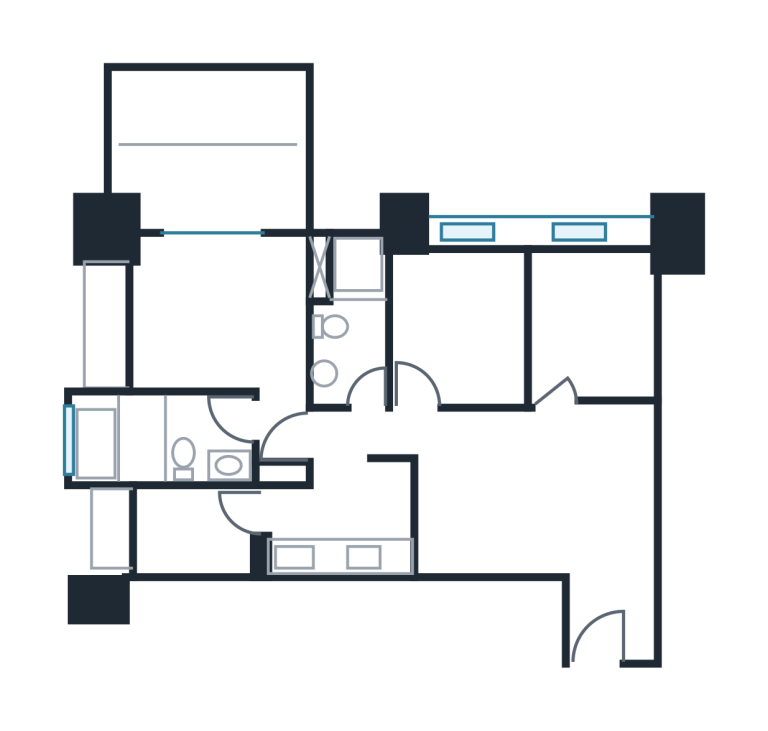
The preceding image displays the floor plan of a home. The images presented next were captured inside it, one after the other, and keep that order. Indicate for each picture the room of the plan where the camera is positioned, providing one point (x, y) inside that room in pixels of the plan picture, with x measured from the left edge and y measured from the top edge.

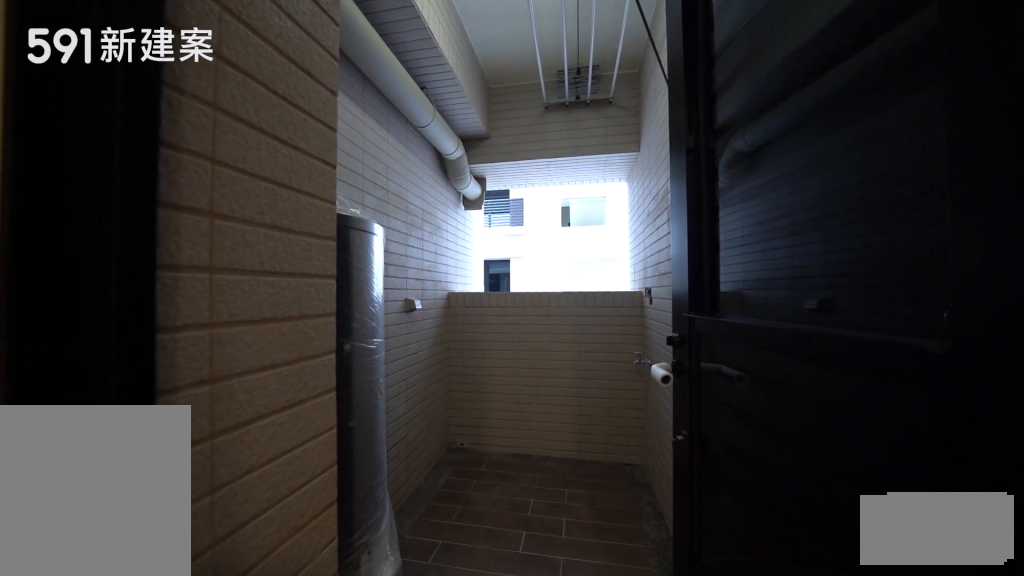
(196, 533)
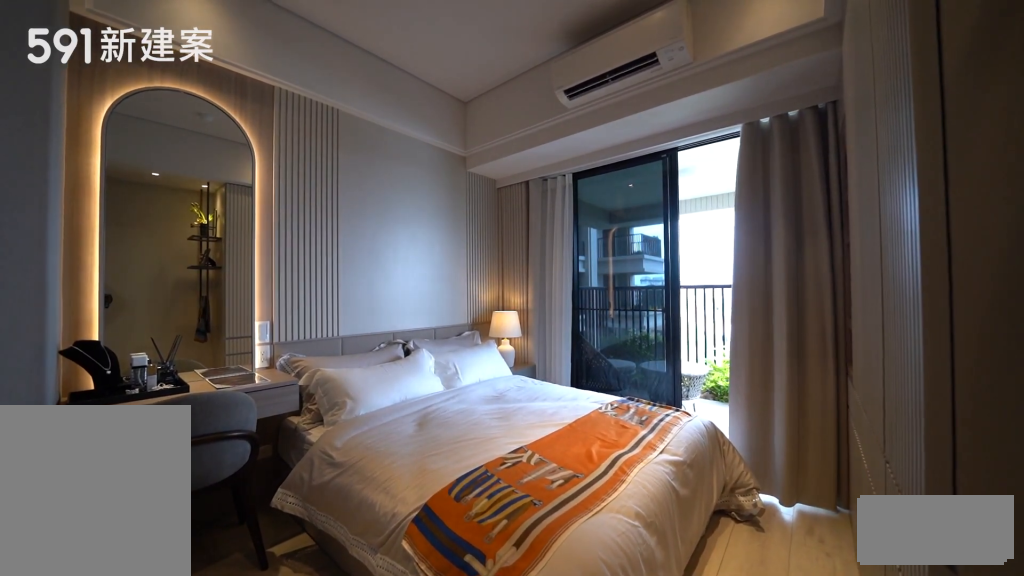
(220, 320)
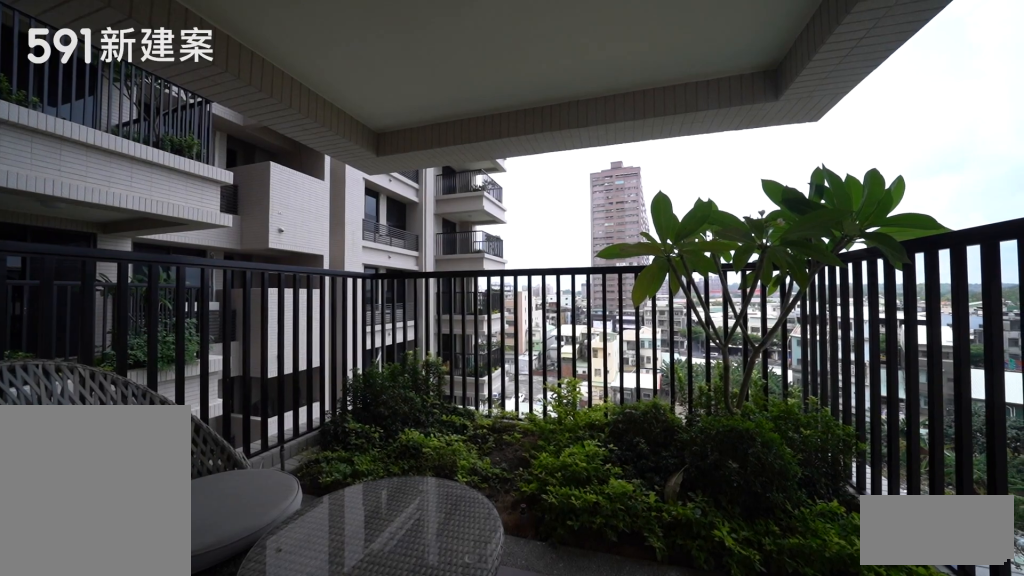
(209, 152)
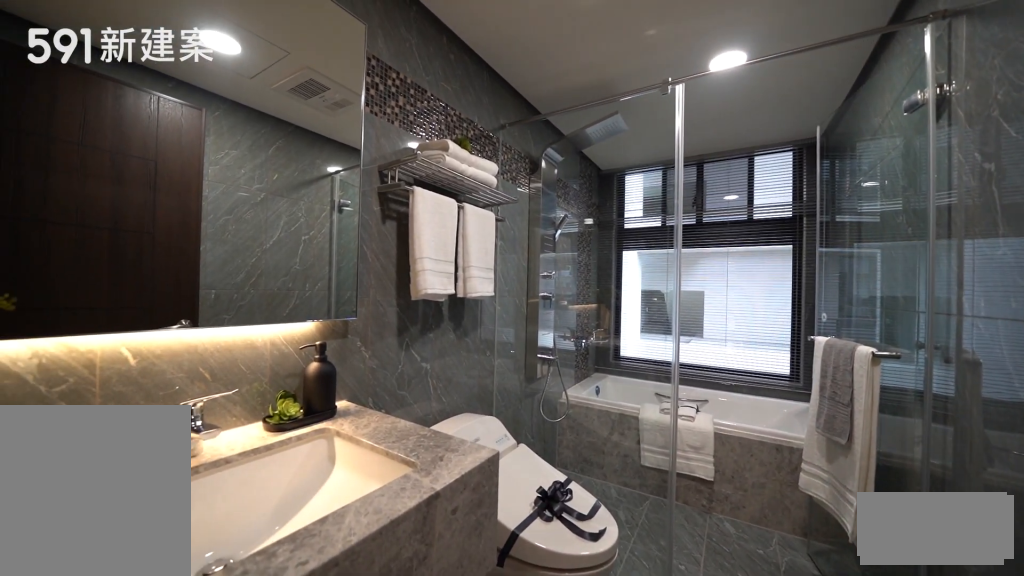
(155, 438)
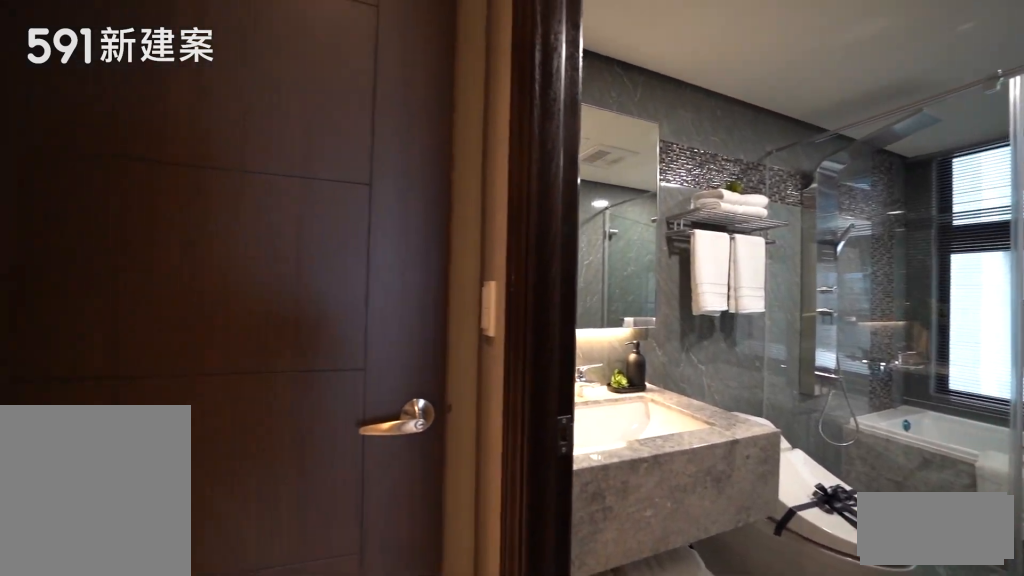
(155, 438)
